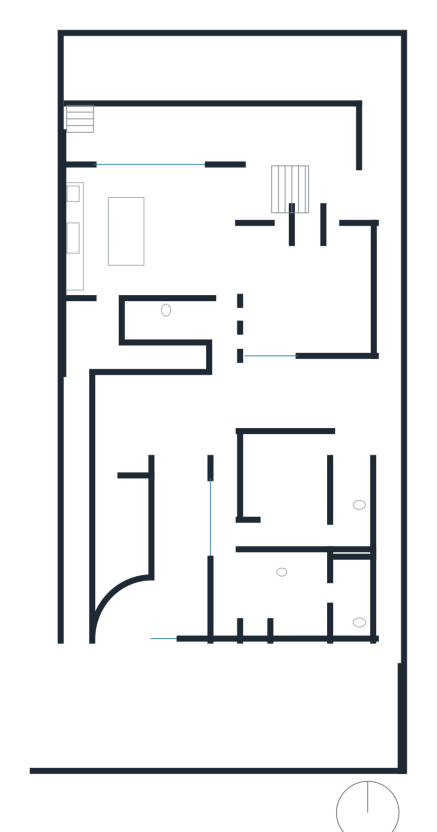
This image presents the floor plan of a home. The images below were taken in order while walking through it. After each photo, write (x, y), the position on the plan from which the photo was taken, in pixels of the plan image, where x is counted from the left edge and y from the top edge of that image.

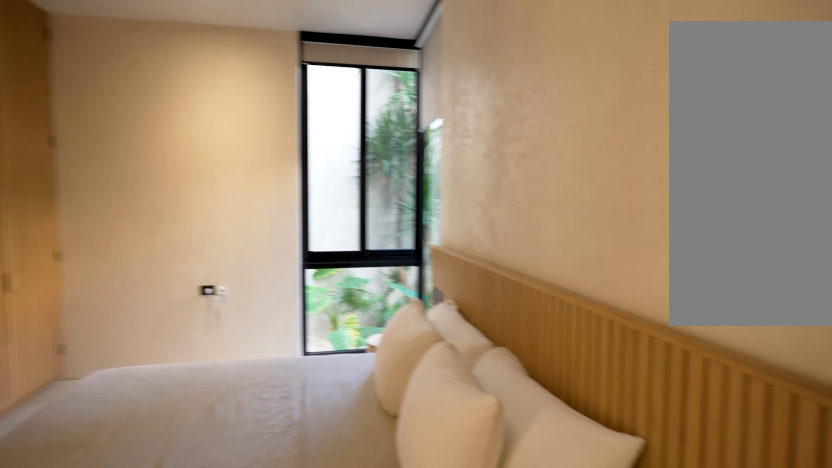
(318, 535)
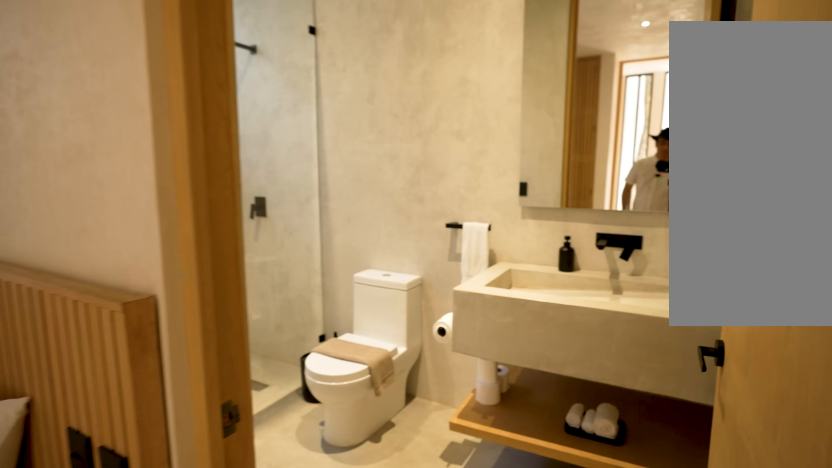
(316, 535)
